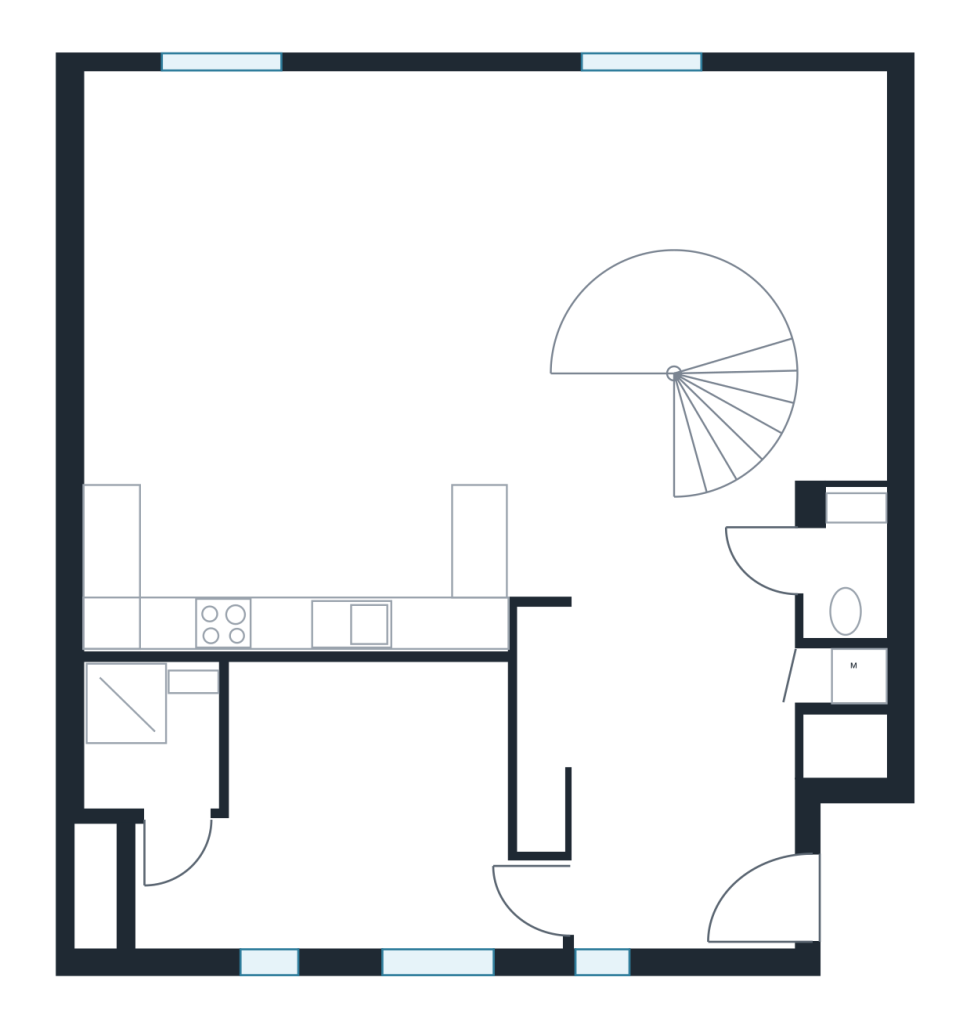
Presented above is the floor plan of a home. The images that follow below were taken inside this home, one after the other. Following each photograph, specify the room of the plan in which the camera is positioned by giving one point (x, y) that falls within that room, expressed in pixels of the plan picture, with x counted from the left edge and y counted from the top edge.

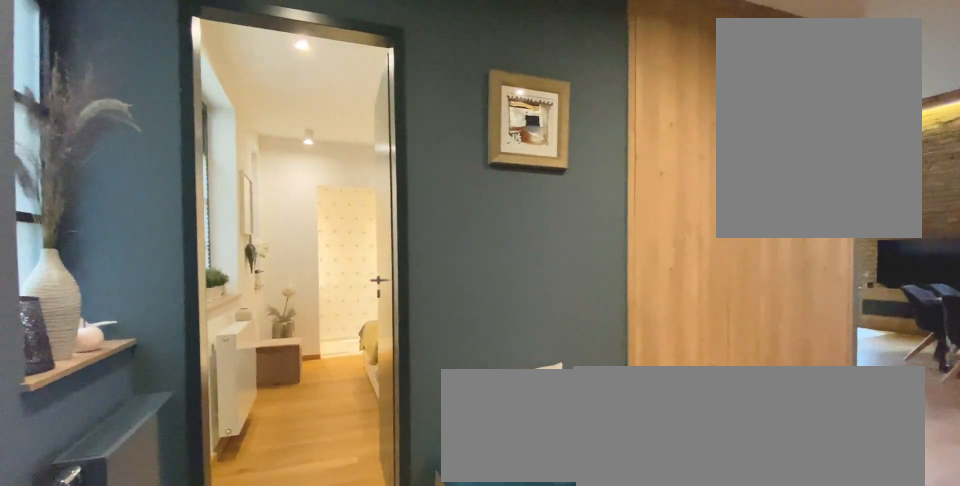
(690, 789)
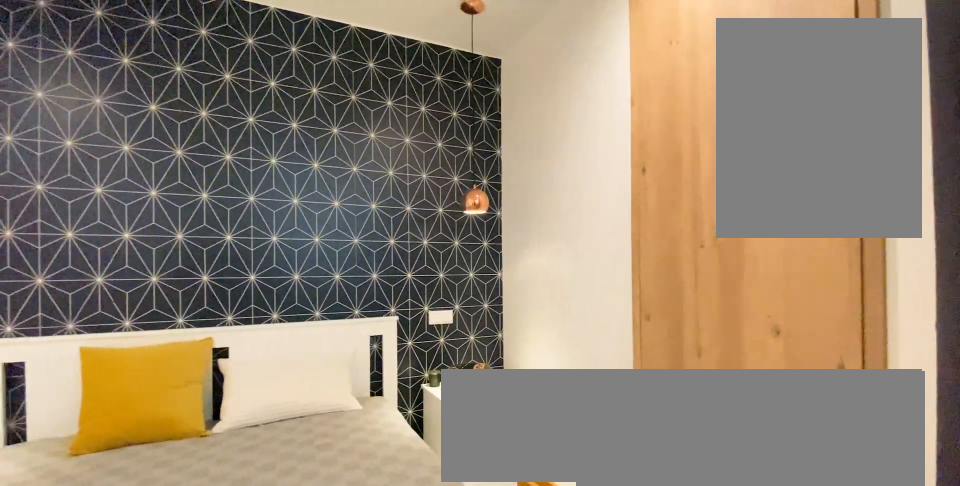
(359, 789)
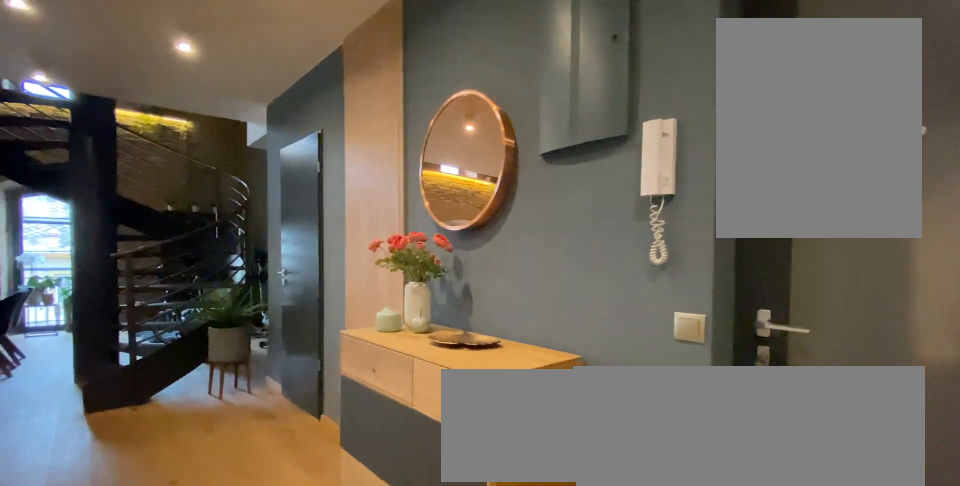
(690, 789)
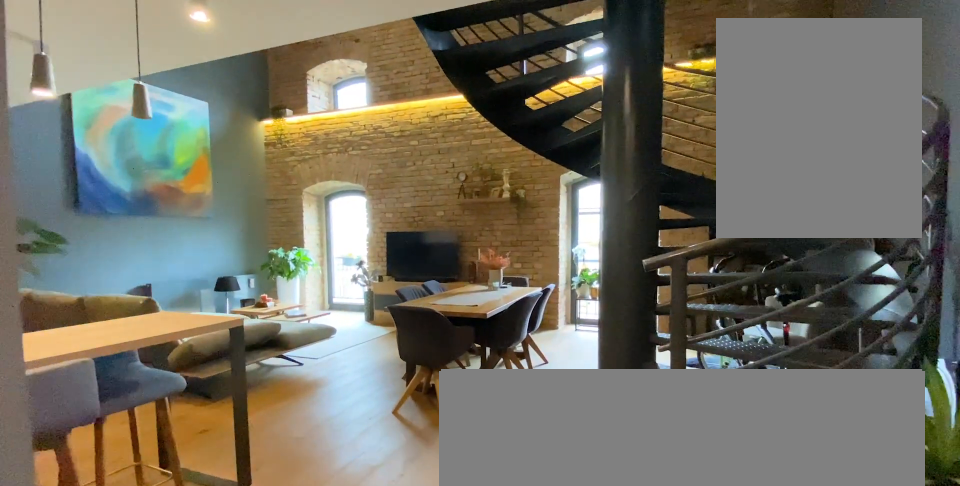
(356, 357)
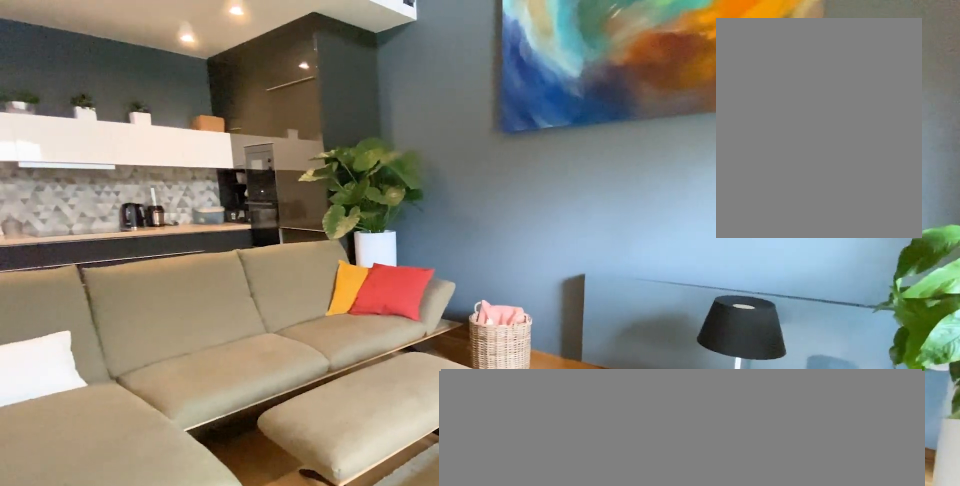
(356, 357)
